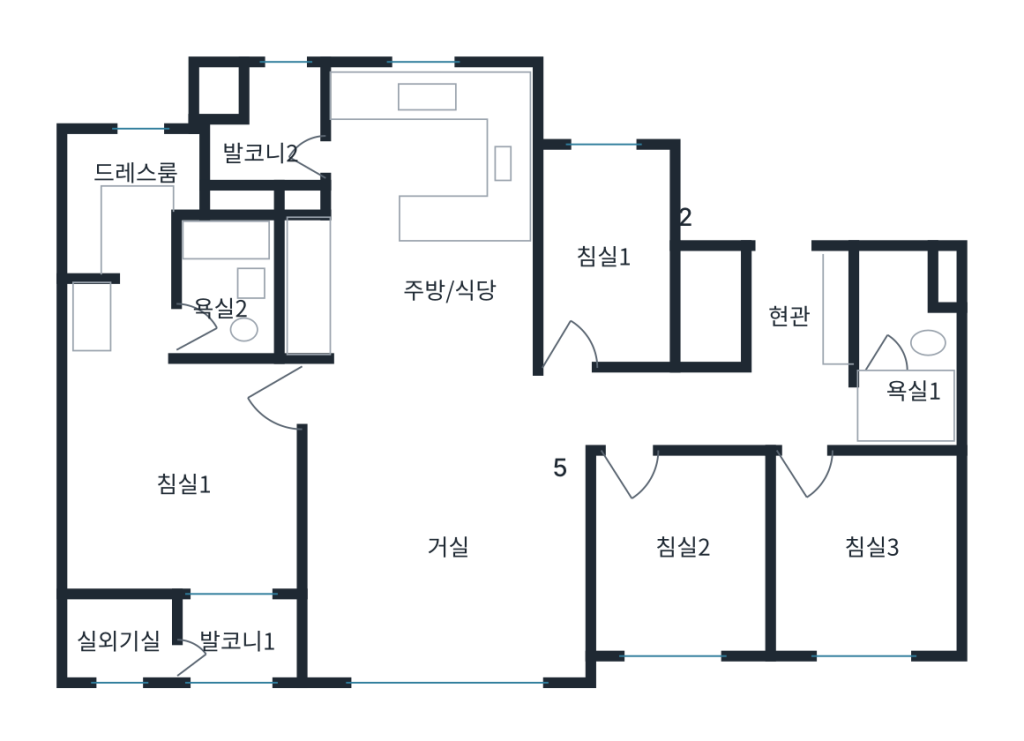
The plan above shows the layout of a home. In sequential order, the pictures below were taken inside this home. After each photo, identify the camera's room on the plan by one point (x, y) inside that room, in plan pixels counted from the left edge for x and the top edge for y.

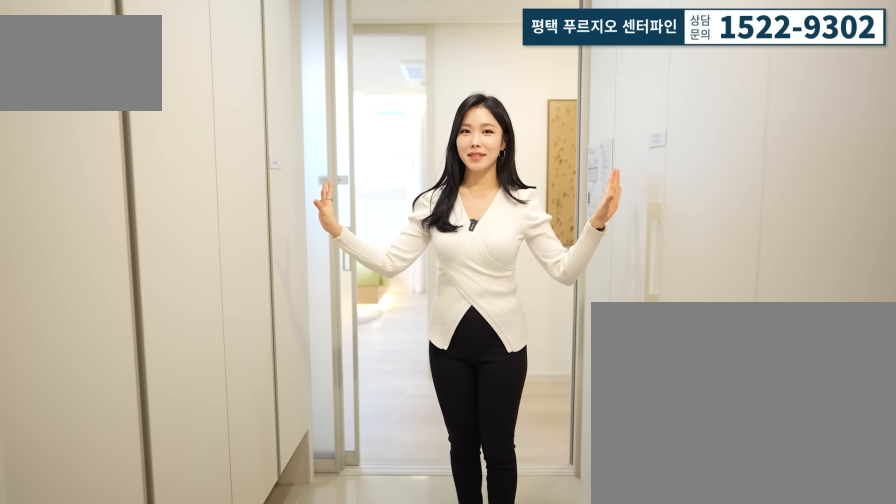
(775, 305)
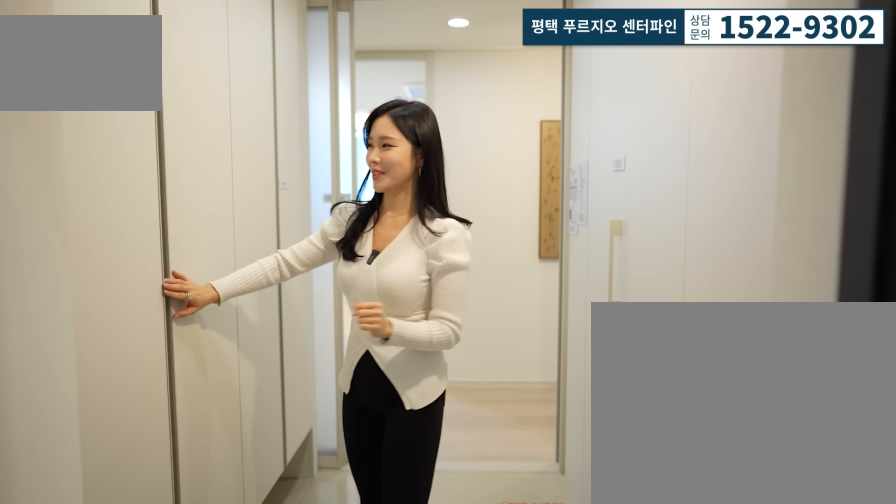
(817, 299)
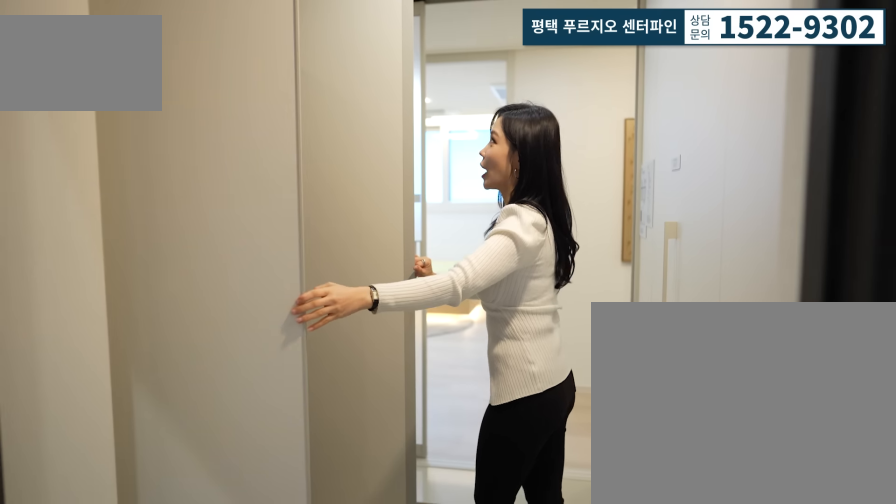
(771, 287)
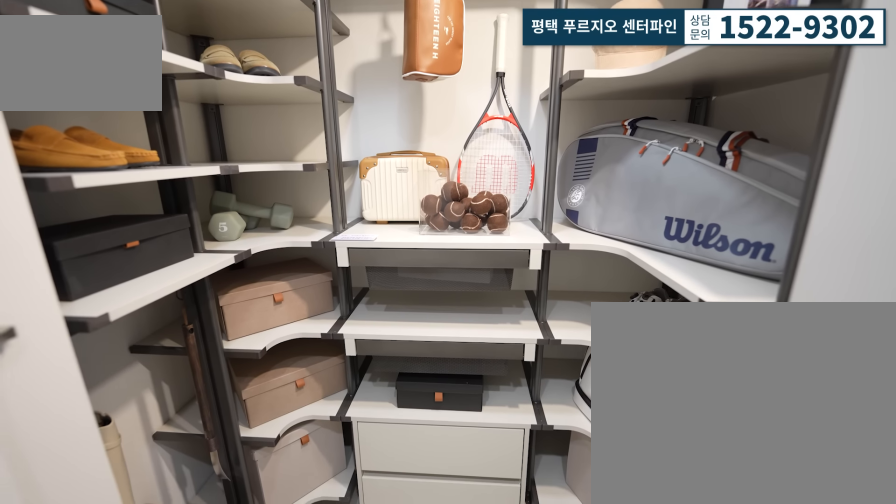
(774, 305)
